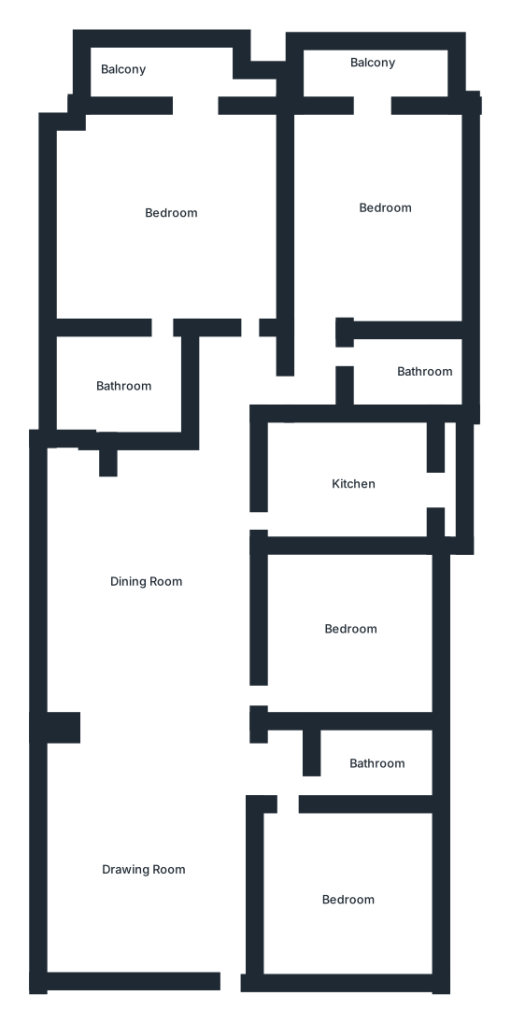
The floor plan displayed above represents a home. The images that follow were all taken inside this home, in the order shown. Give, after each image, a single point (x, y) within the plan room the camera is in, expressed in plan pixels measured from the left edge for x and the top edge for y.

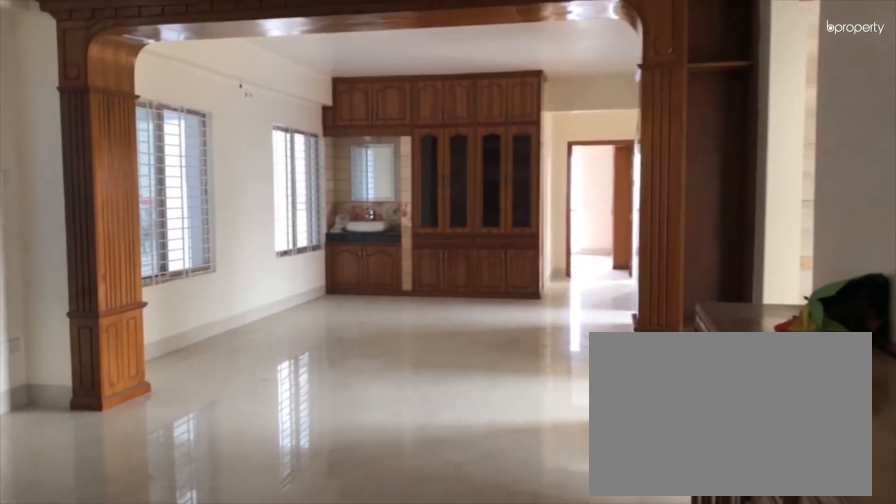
(149, 847)
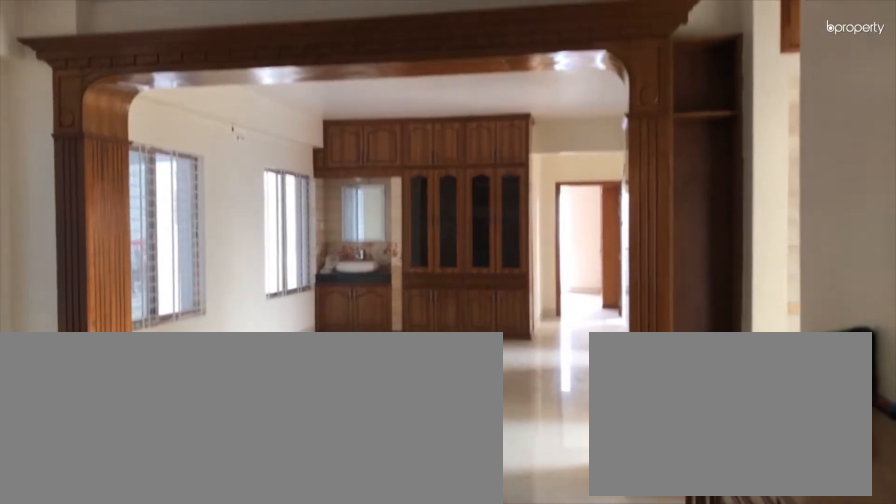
(149, 847)
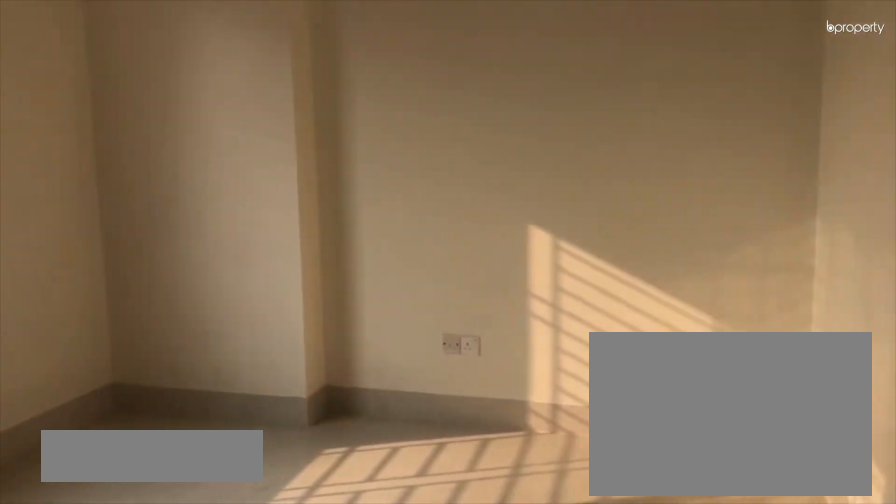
(351, 894)
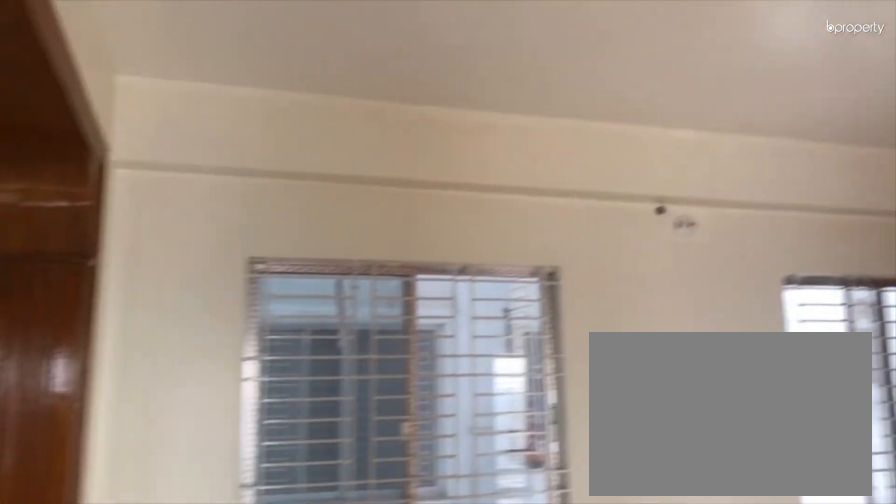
(150, 581)
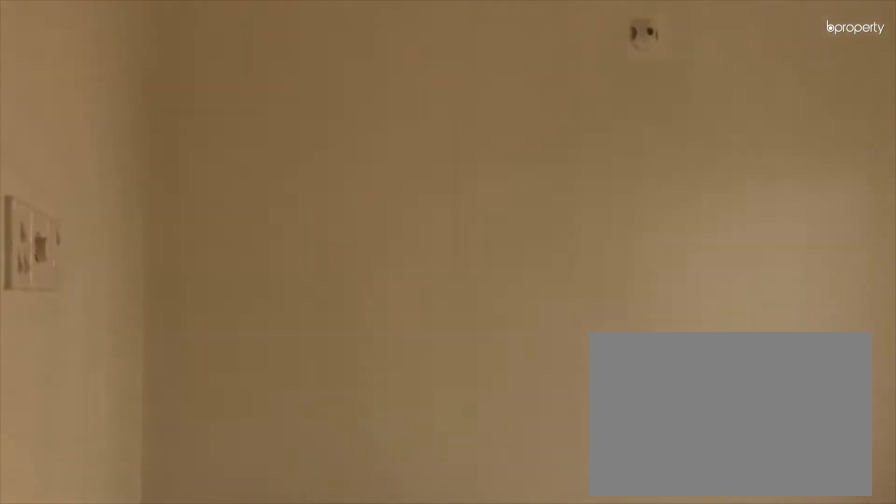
(349, 628)
